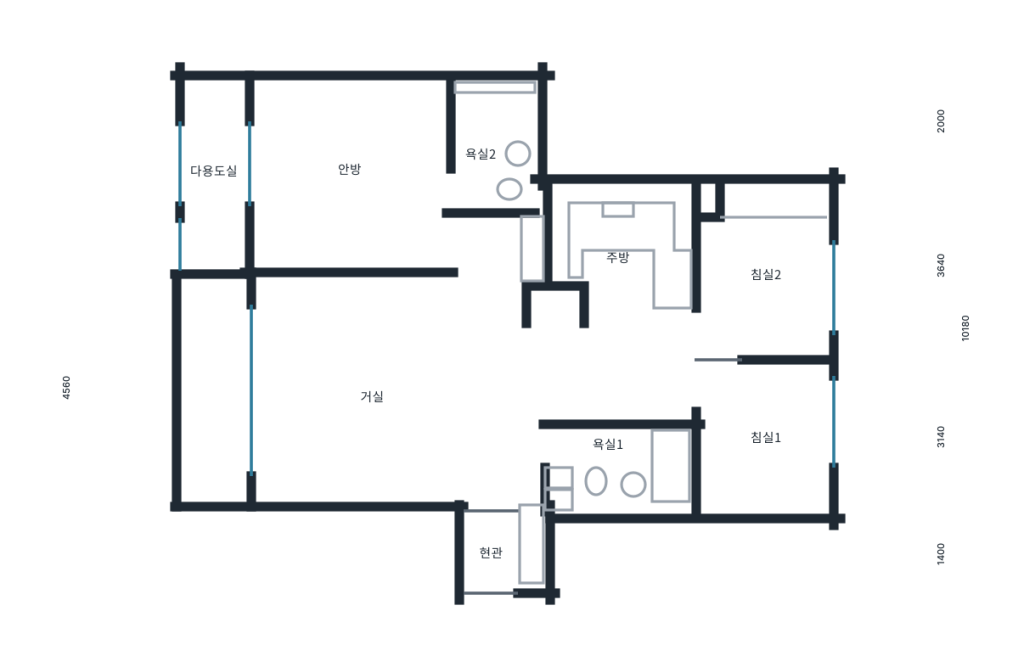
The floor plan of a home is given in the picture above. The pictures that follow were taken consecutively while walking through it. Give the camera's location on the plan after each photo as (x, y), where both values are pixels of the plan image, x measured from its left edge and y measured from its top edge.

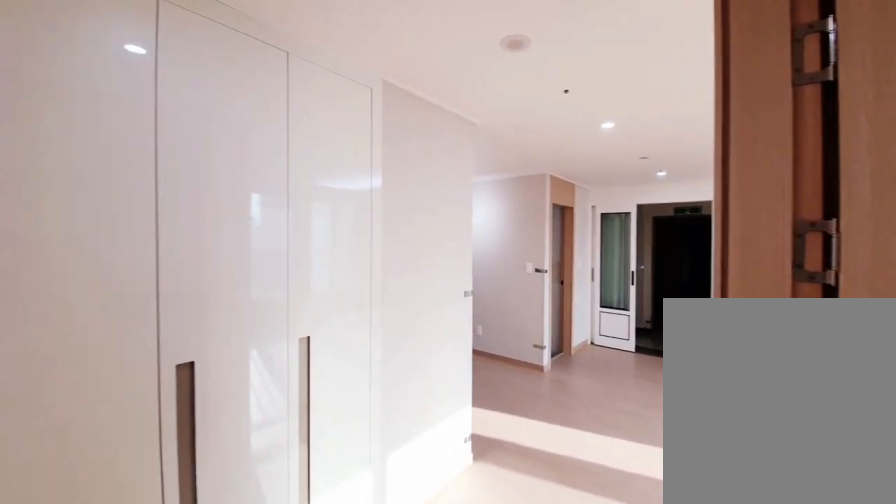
(484, 264)
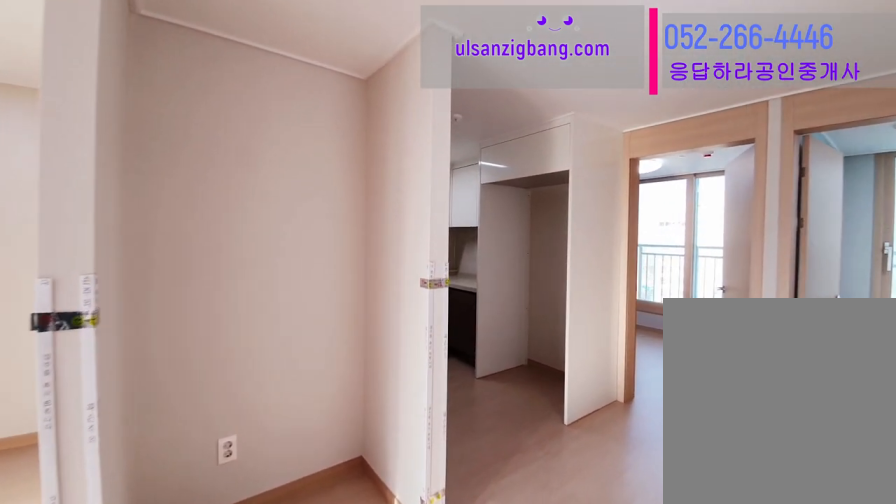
(498, 350)
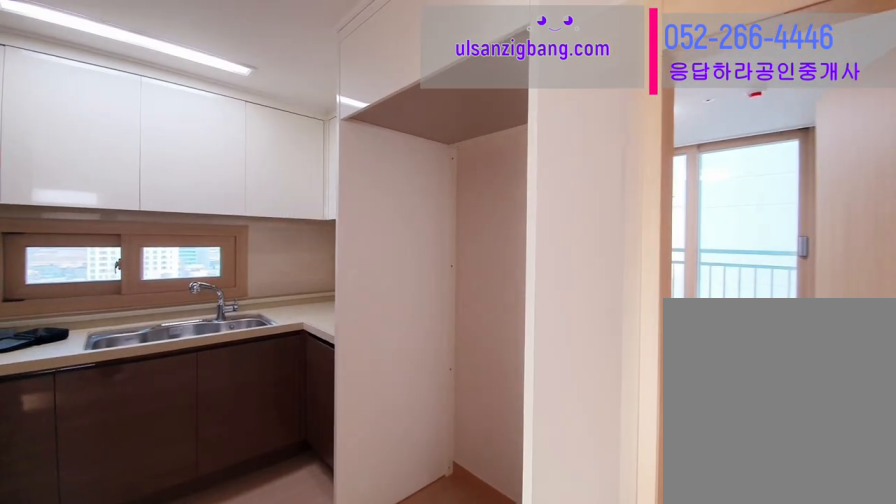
(626, 268)
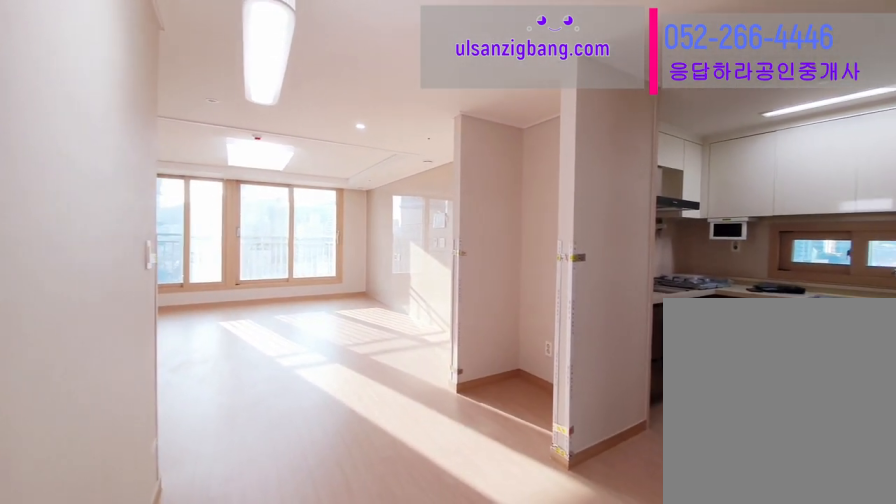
(655, 353)
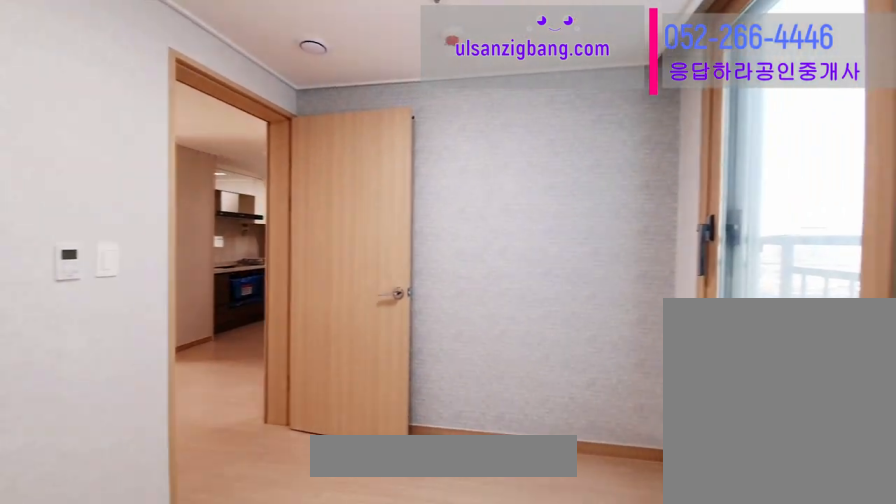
(774, 432)
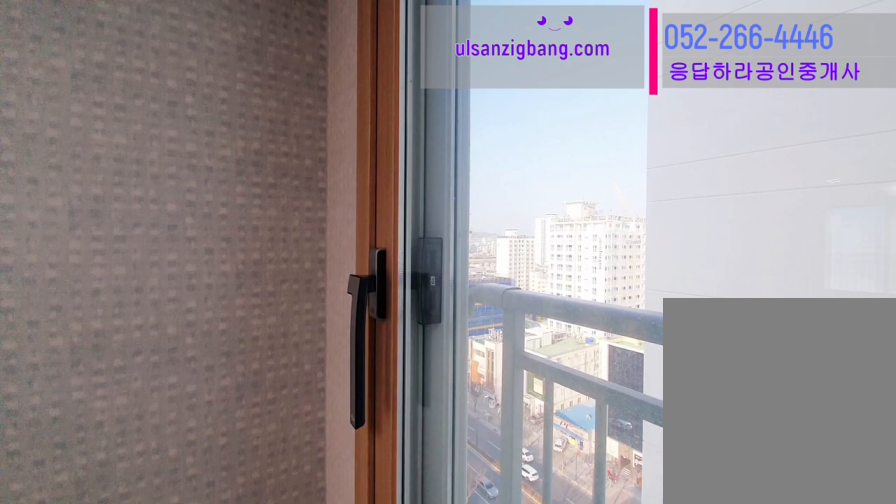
(772, 434)
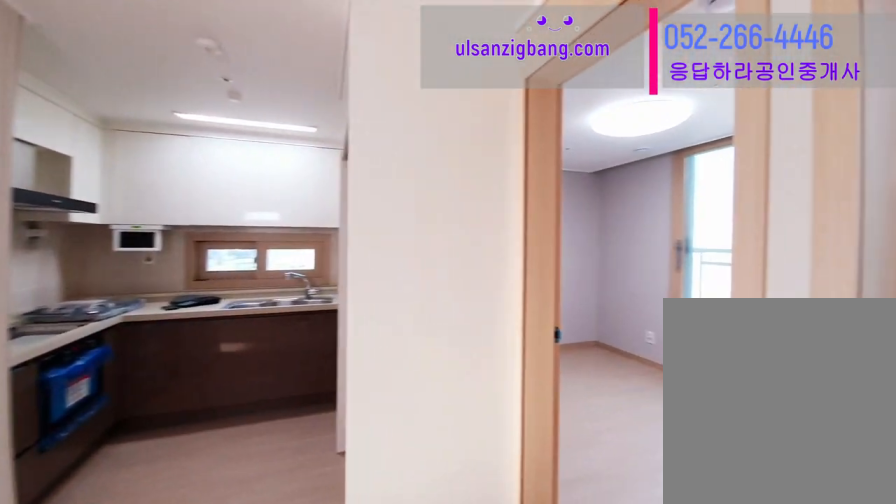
(635, 363)
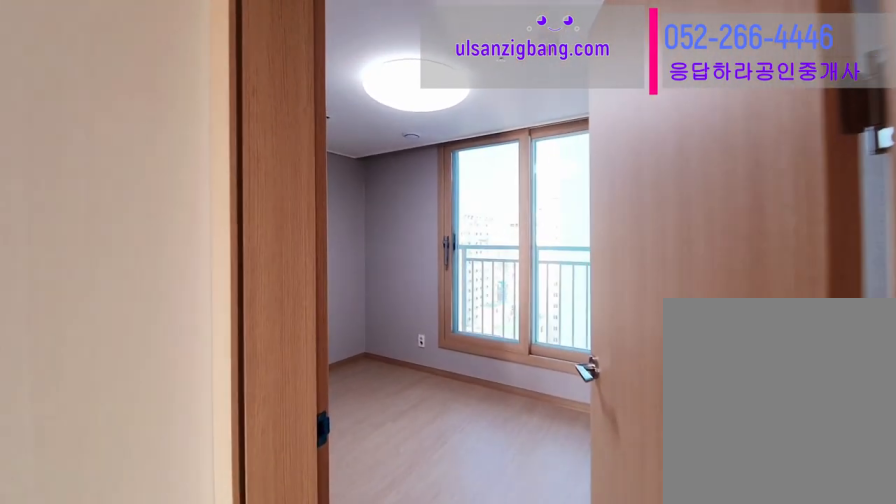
(634, 365)
